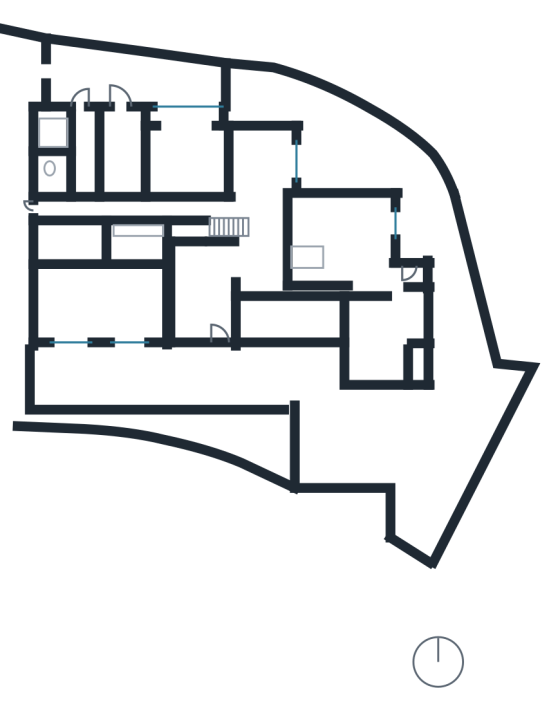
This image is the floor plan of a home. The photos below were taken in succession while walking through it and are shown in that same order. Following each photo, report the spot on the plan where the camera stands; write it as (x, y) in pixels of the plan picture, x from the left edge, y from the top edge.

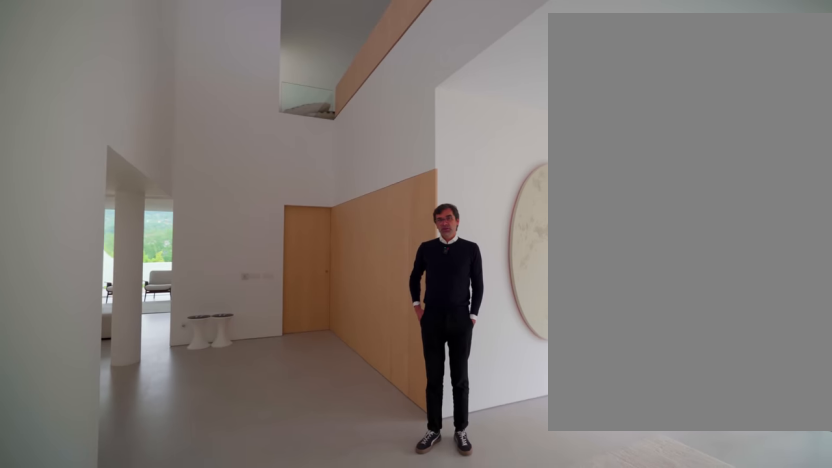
(185, 278)
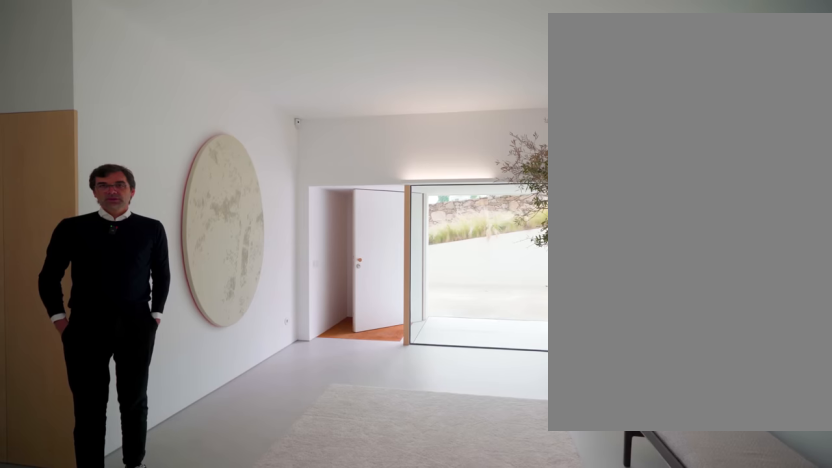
(187, 261)
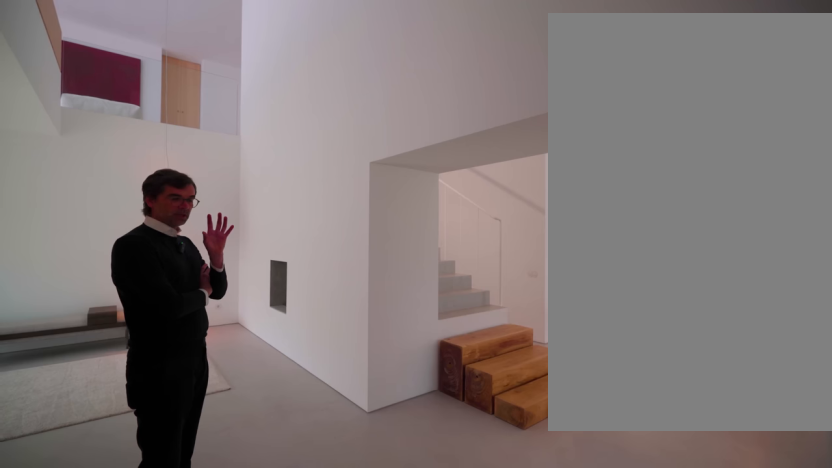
(258, 259)
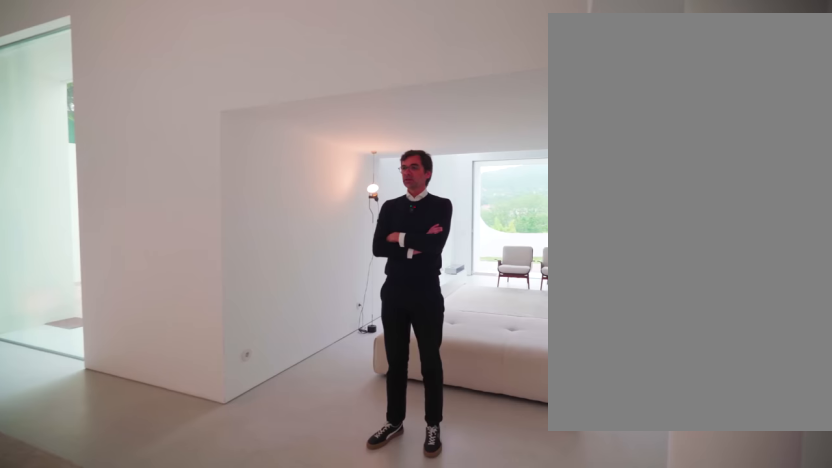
(258, 236)
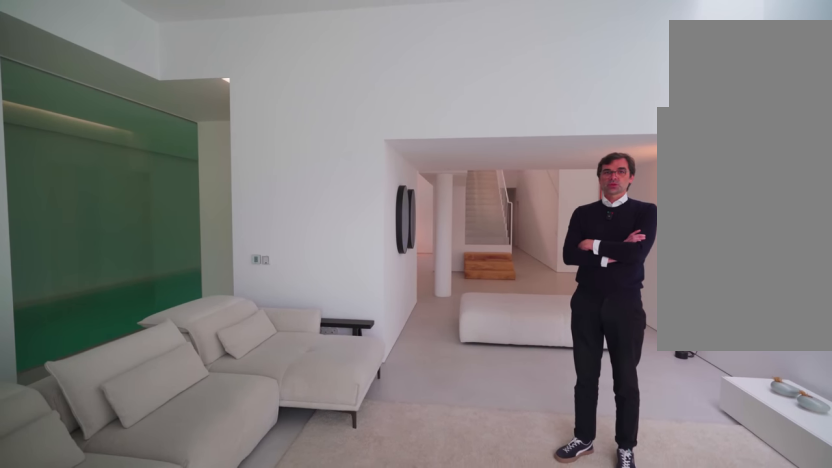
(373, 232)
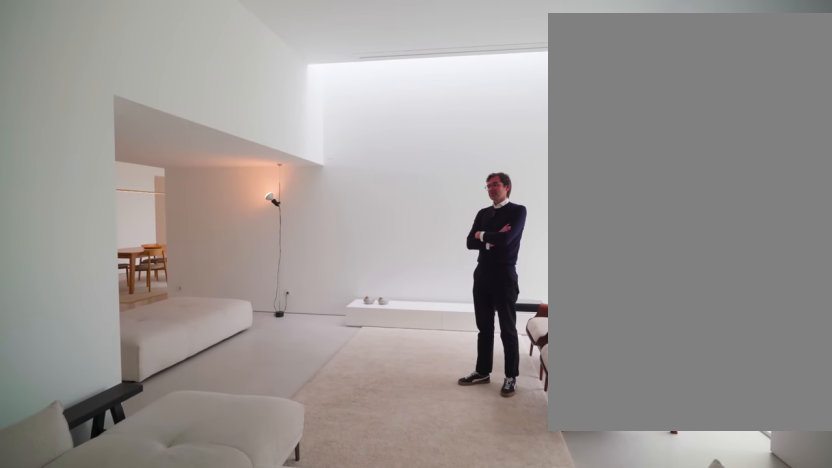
(358, 287)
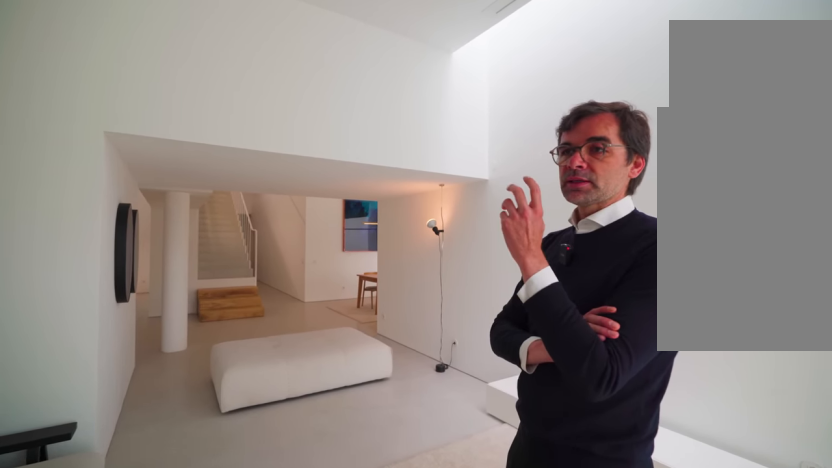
(380, 273)
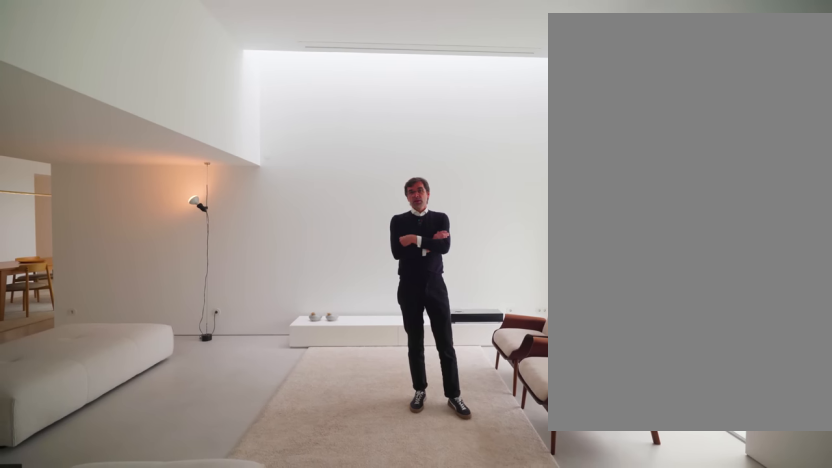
(362, 250)
